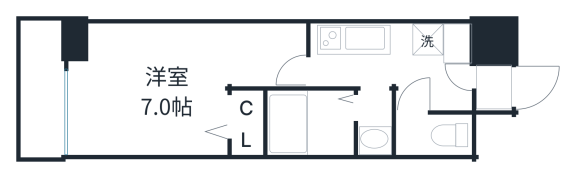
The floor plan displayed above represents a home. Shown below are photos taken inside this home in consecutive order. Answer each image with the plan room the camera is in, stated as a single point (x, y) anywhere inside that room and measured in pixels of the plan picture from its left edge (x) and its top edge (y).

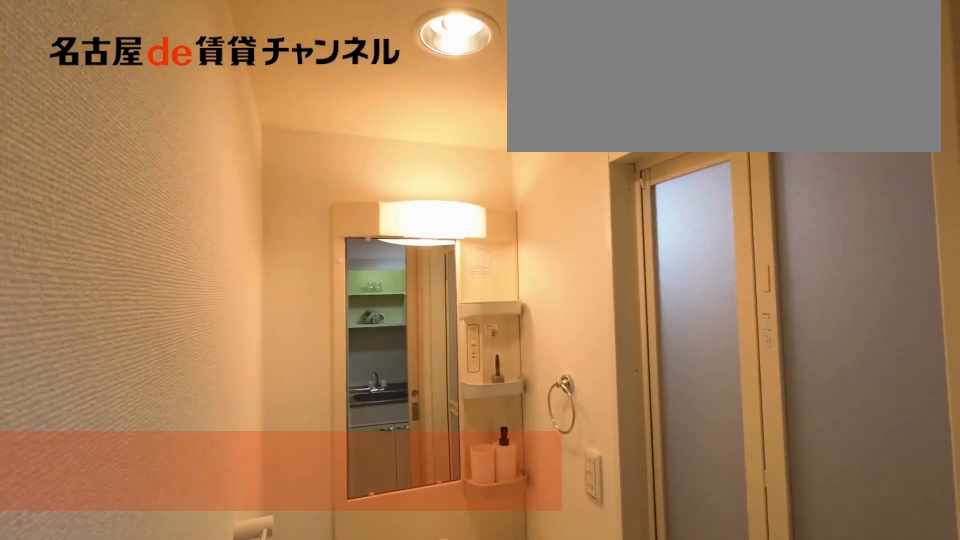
(381, 123)
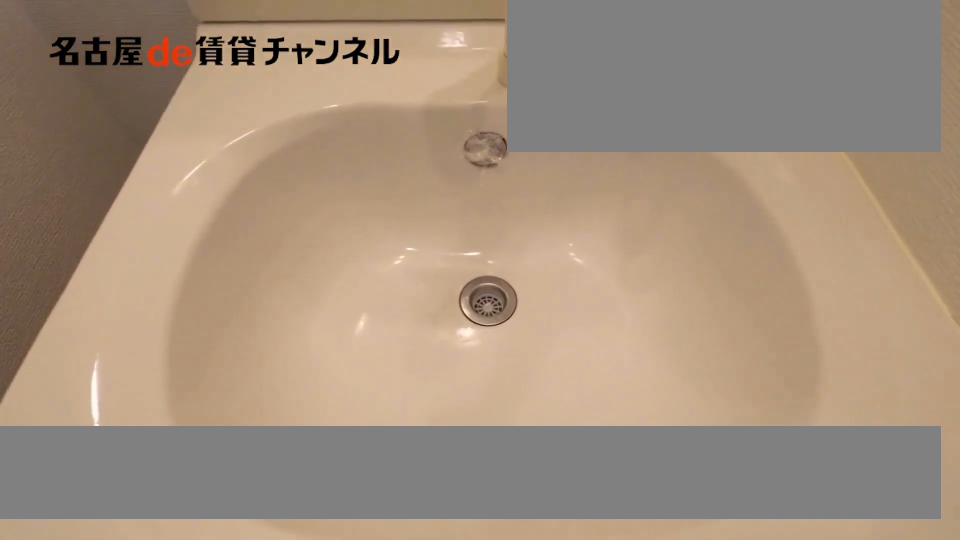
(381, 123)
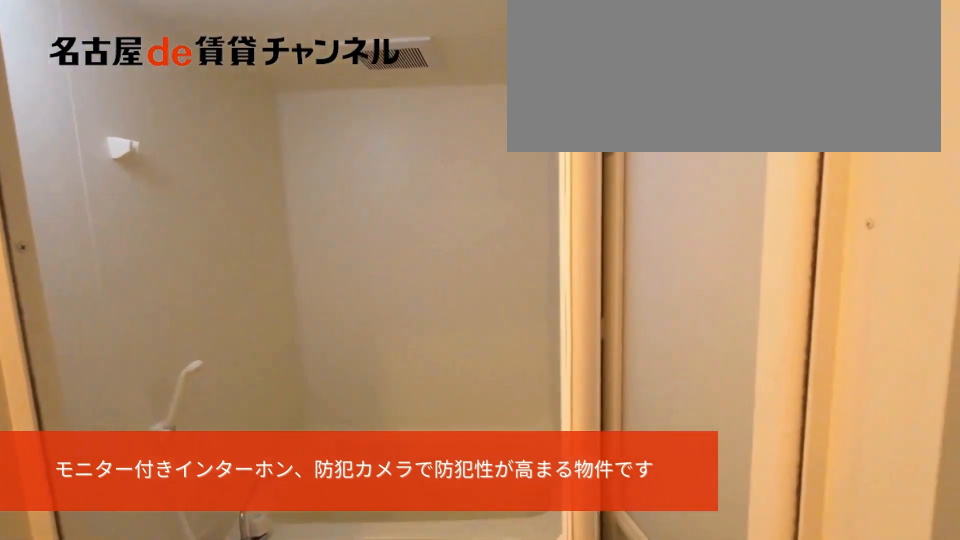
(308, 122)
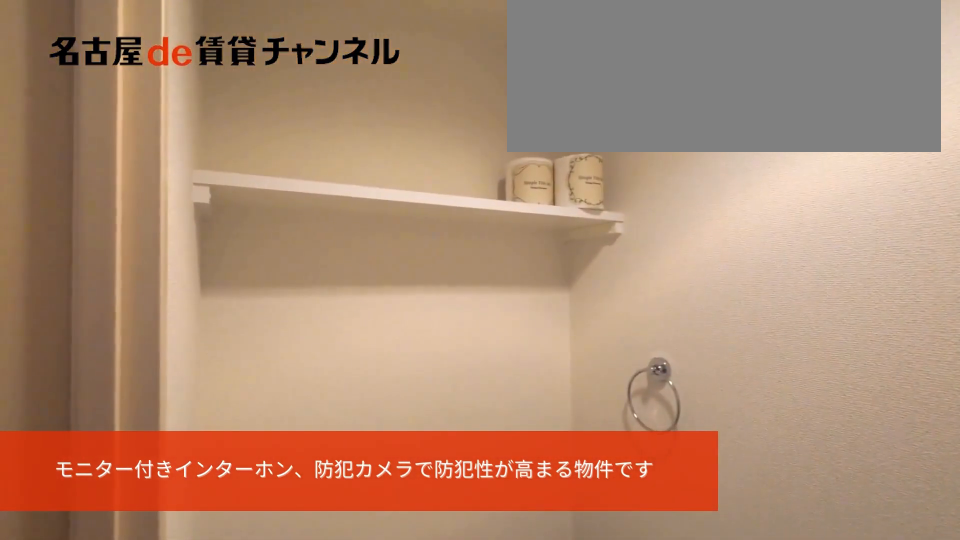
(433, 135)
